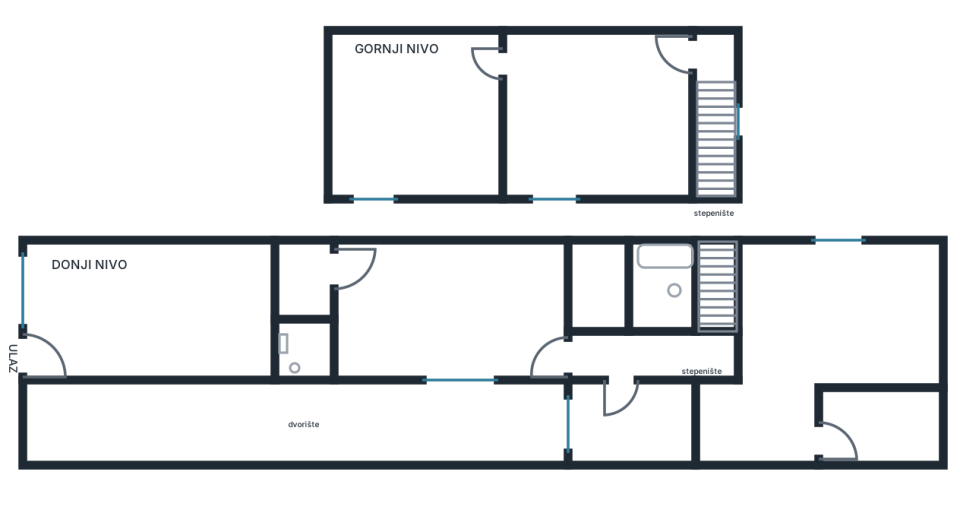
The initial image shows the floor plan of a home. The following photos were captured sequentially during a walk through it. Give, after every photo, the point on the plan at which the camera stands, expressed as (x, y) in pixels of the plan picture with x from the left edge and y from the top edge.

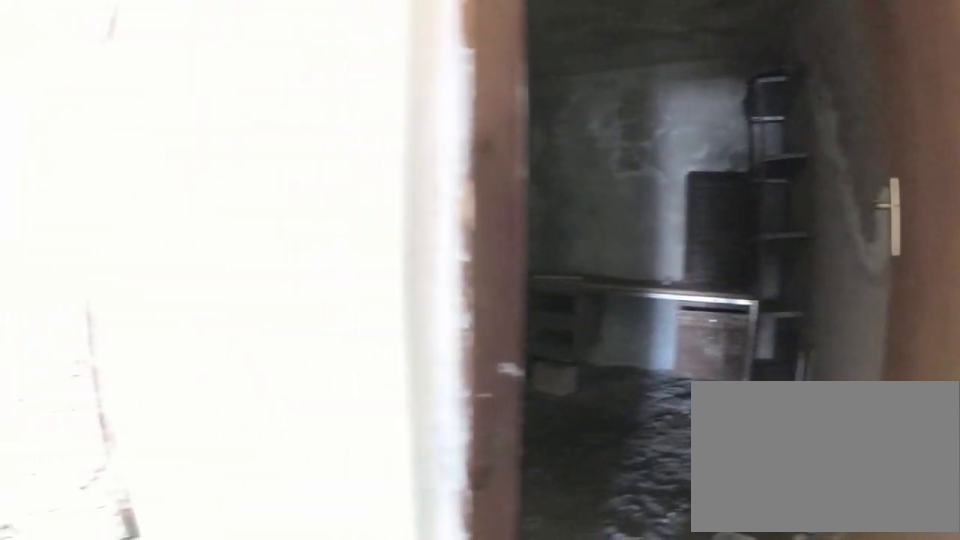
(809, 435)
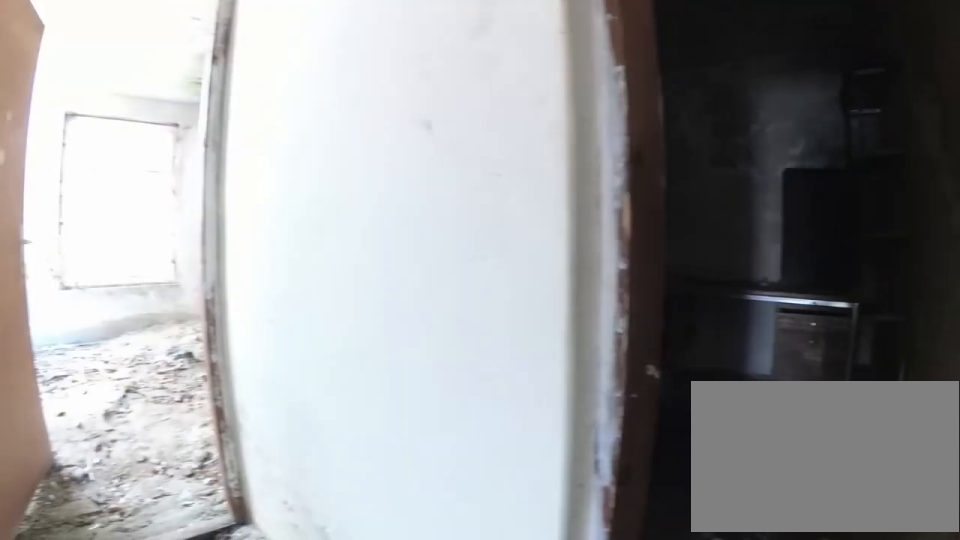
(803, 438)
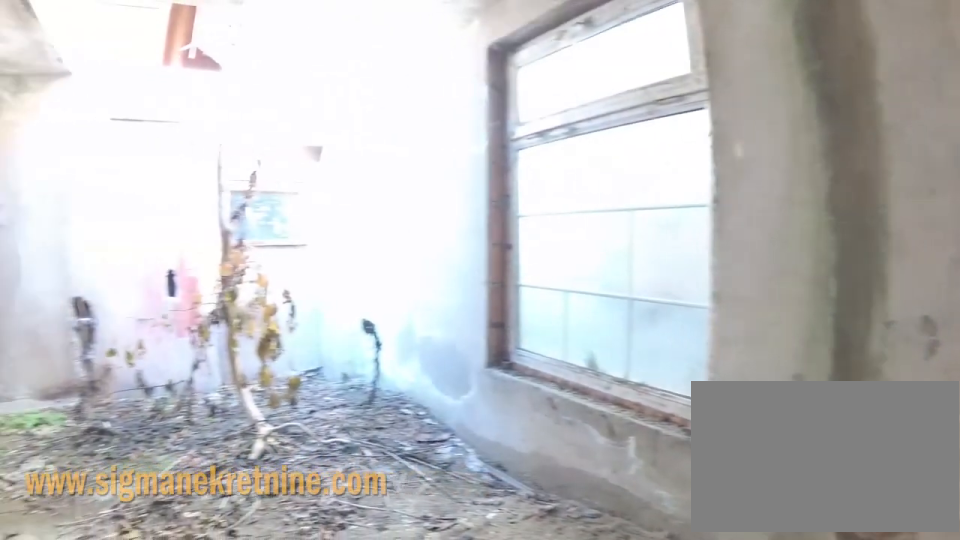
(844, 333)
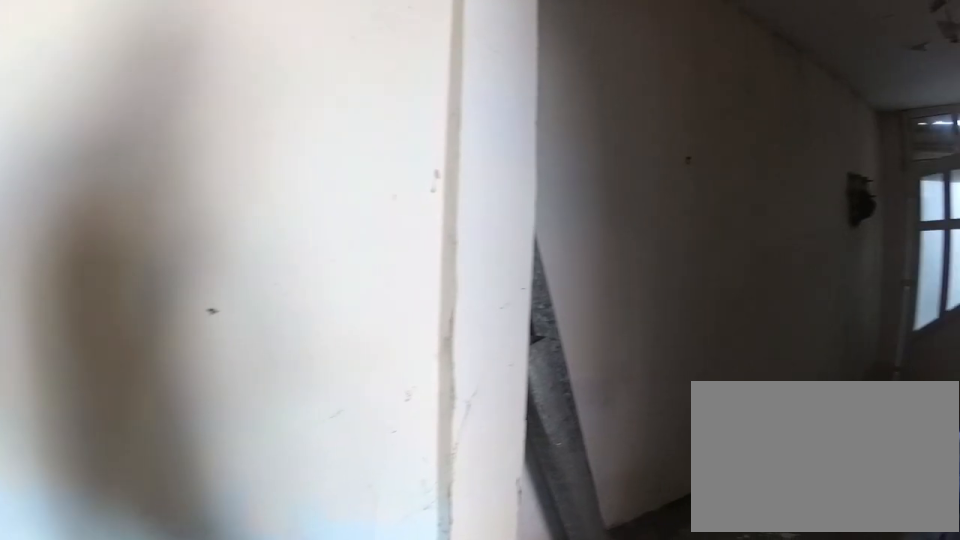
(802, 374)
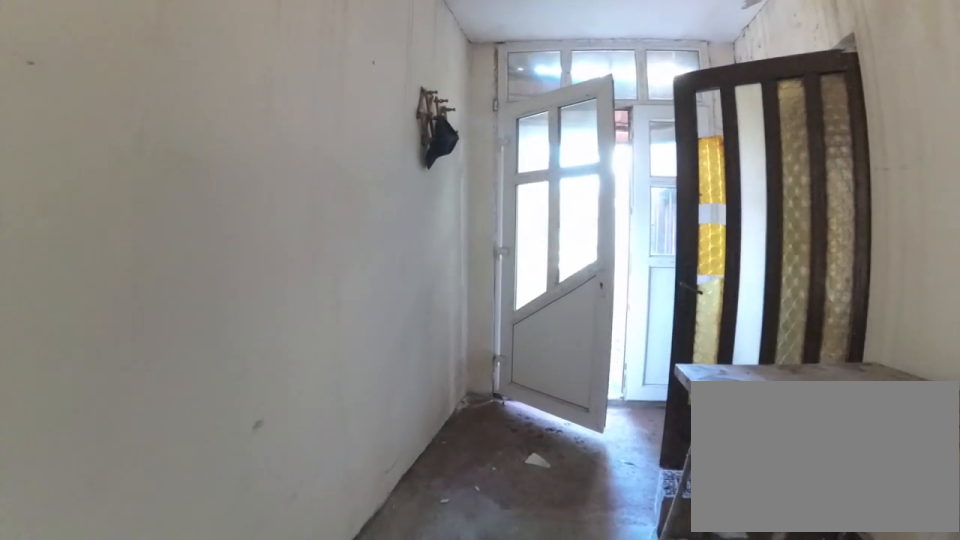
(724, 427)
